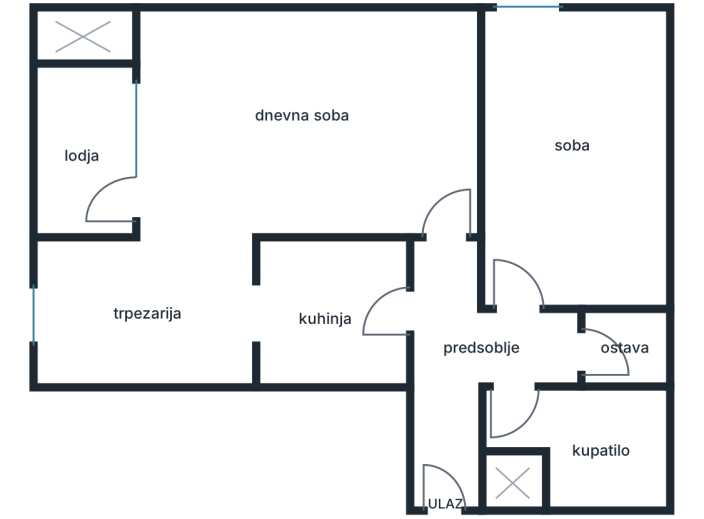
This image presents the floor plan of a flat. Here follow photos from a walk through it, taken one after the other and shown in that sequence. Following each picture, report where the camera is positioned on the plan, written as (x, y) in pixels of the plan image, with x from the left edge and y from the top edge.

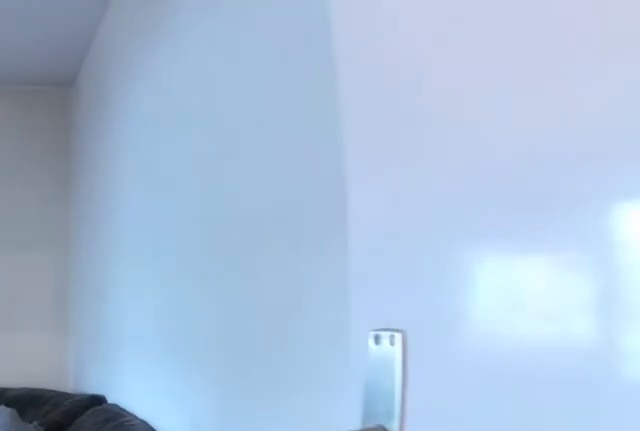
(445, 241)
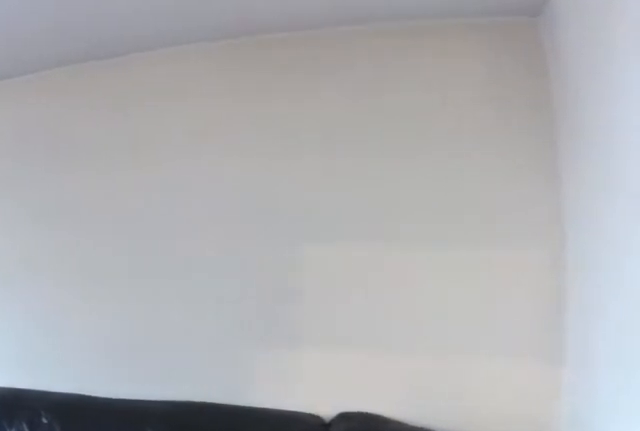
(456, 220)
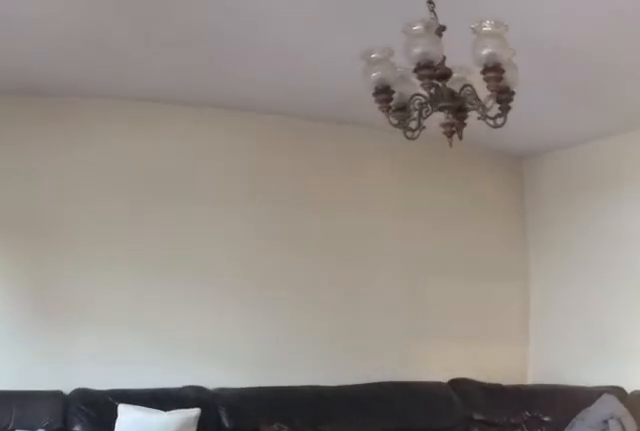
(183, 230)
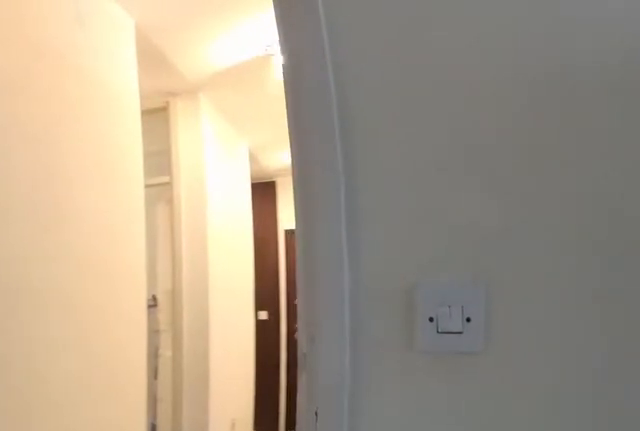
(432, 189)
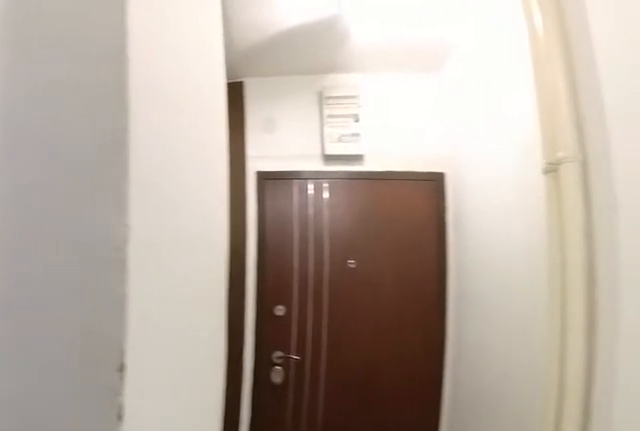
(423, 321)
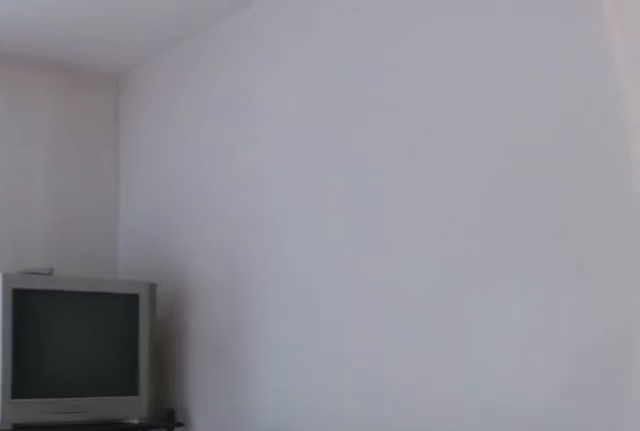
(531, 209)
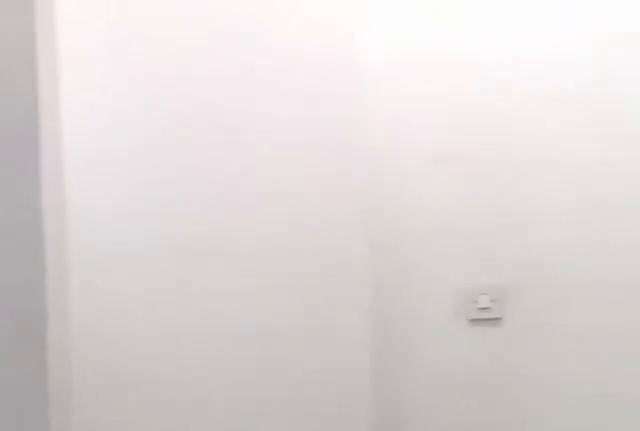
(540, 341)
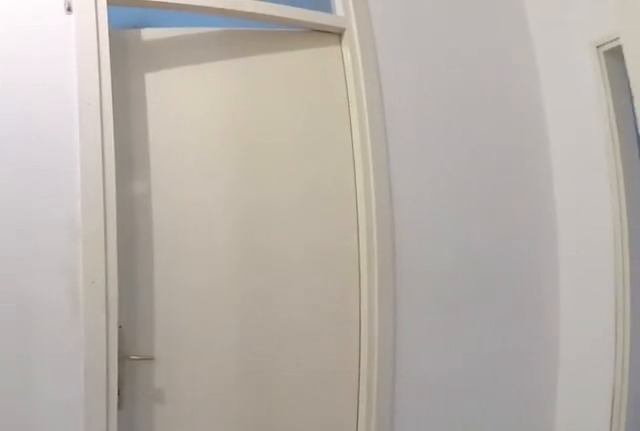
(549, 358)
